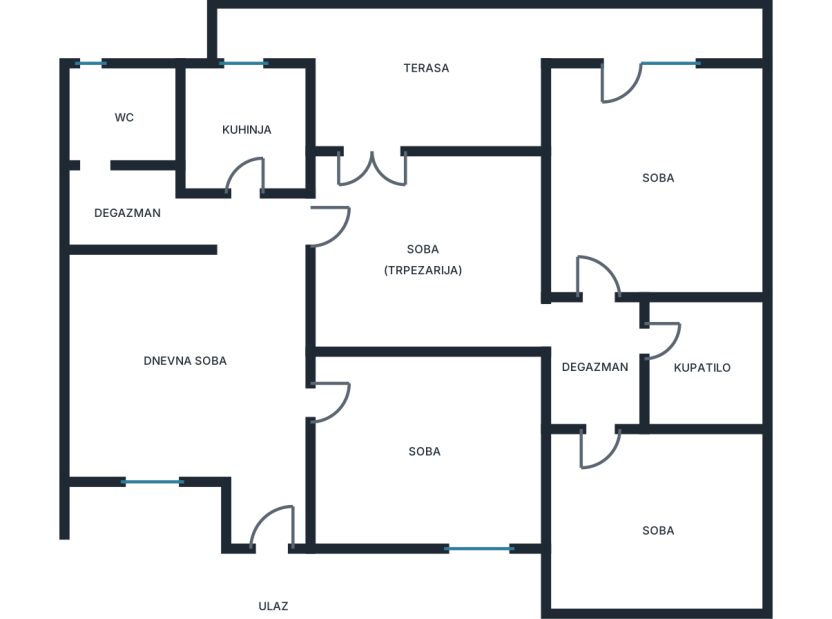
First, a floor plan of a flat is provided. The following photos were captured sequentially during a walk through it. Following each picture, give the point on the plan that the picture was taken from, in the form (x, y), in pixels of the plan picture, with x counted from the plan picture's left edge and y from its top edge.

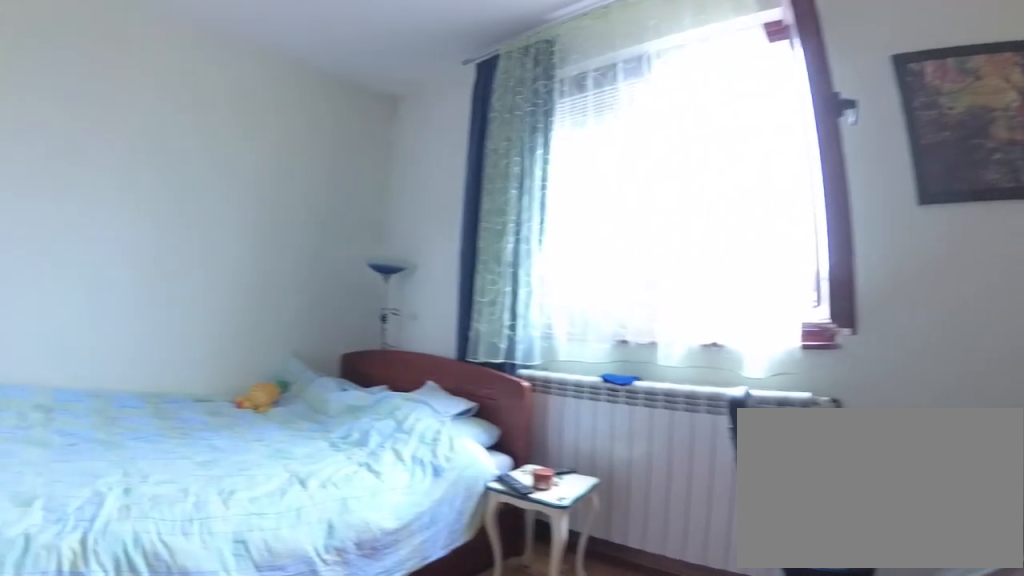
(585, 500)
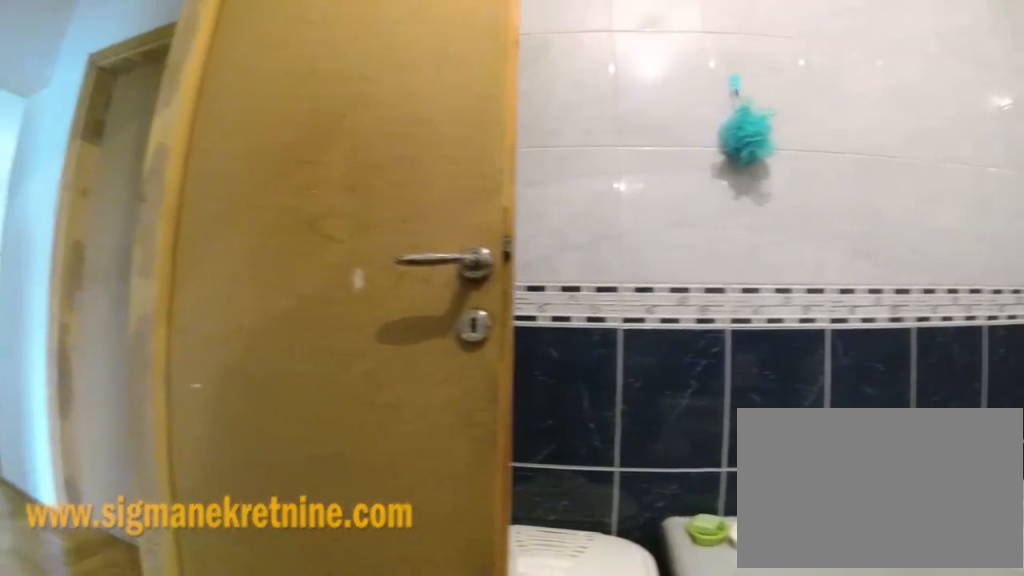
(695, 395)
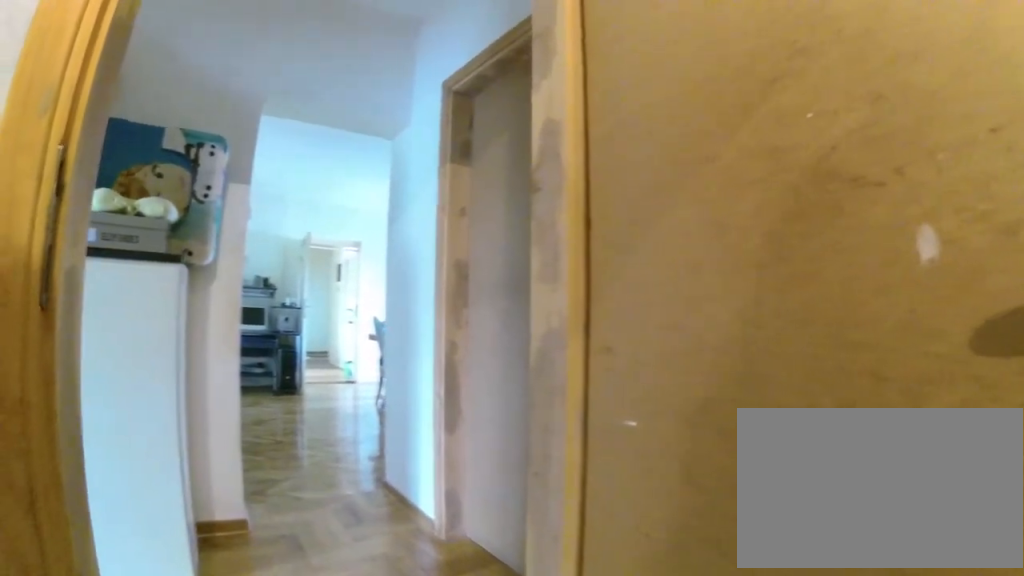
(711, 371)
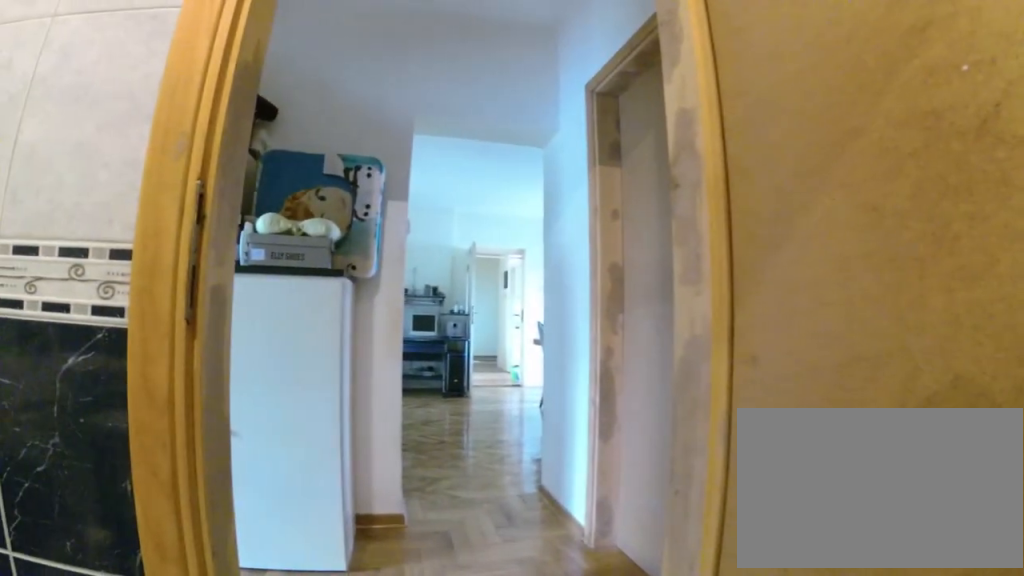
(700, 353)
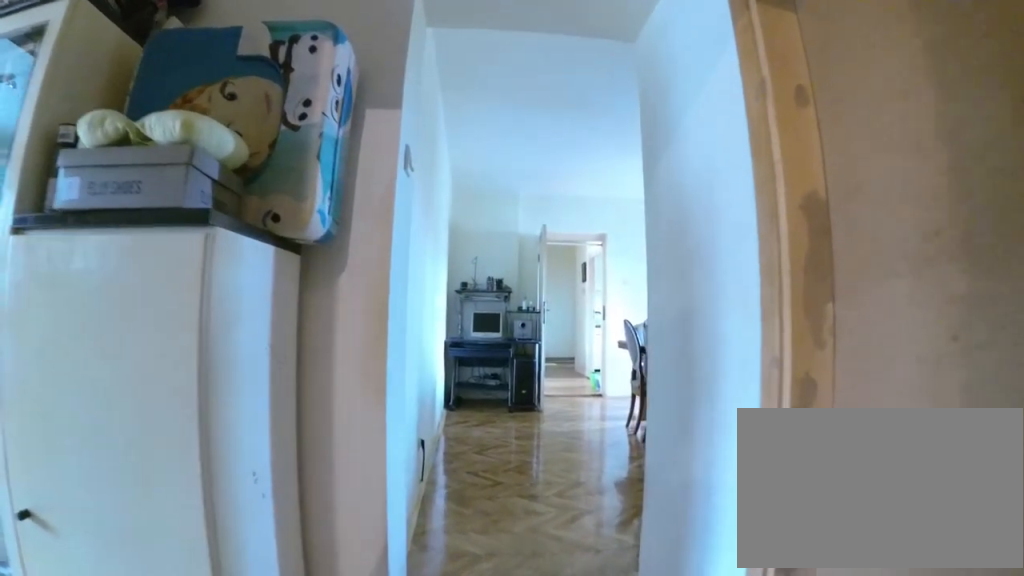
(637, 342)
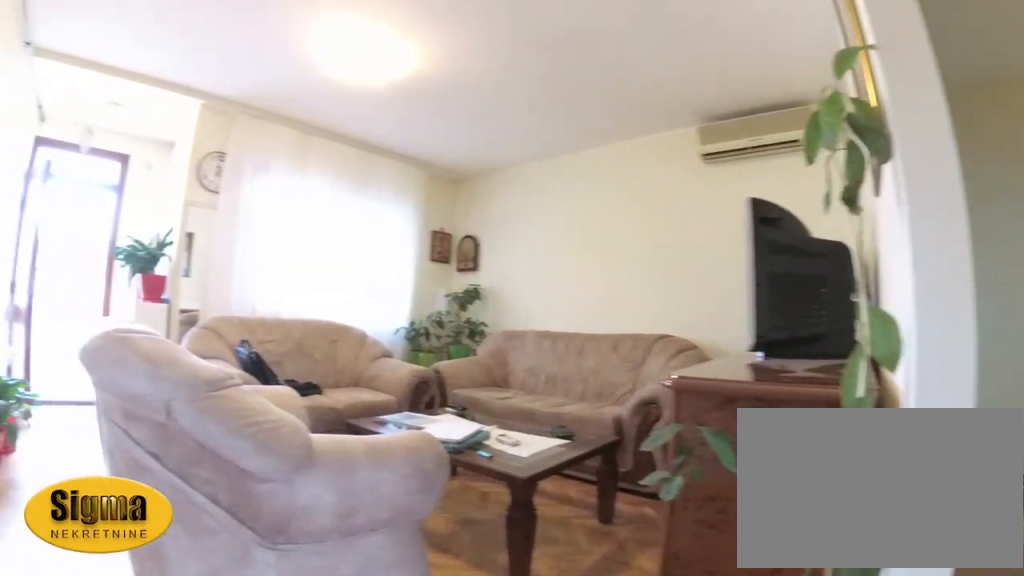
(266, 206)
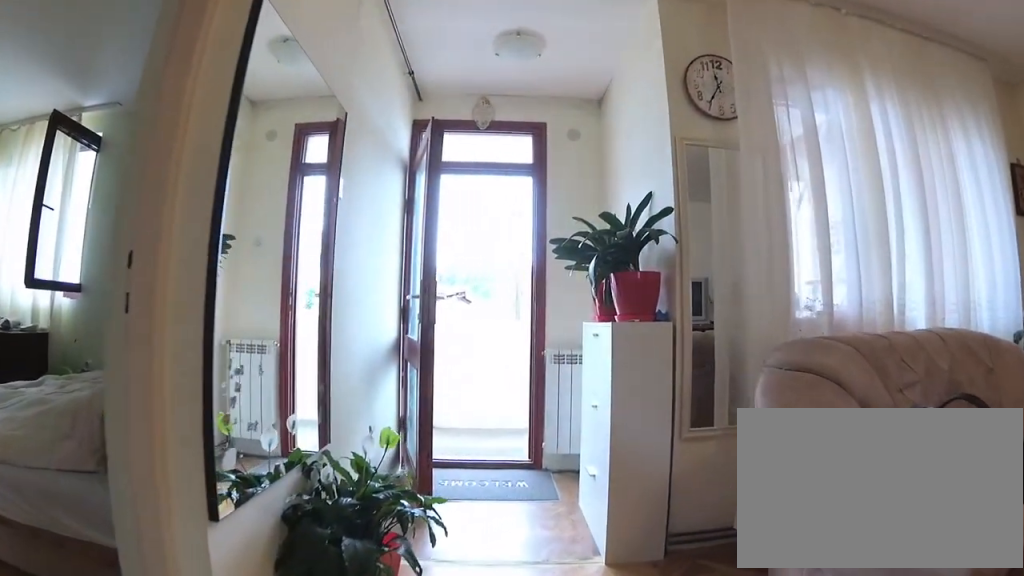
(255, 372)
